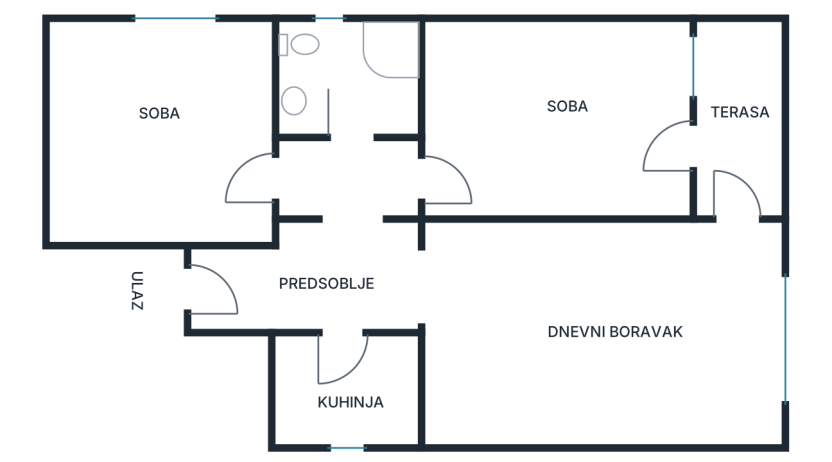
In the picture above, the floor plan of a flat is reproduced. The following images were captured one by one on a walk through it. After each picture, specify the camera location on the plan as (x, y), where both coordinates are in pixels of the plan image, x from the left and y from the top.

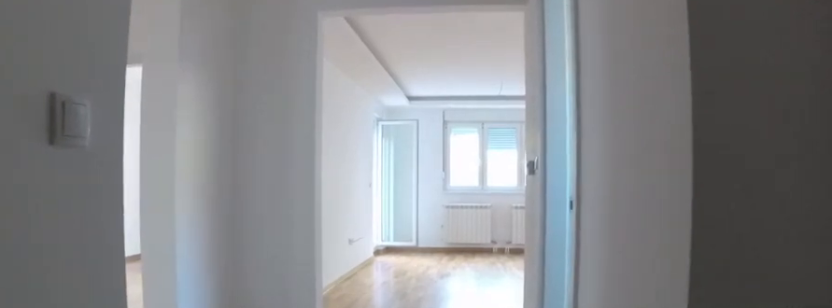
(265, 286)
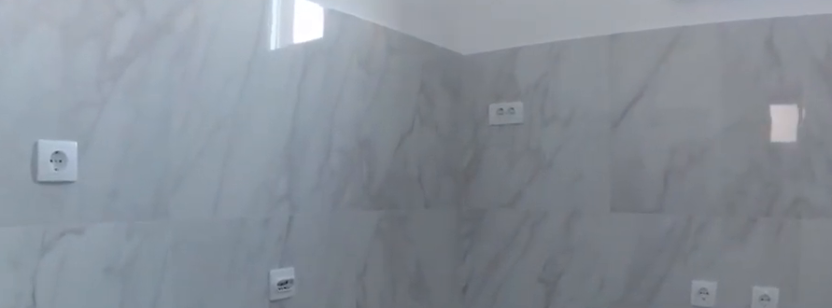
(329, 325)
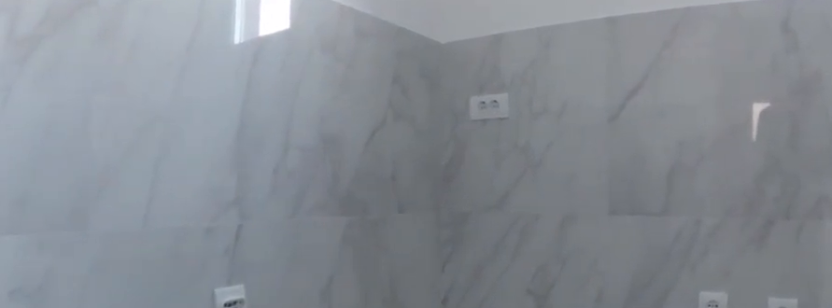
(338, 338)
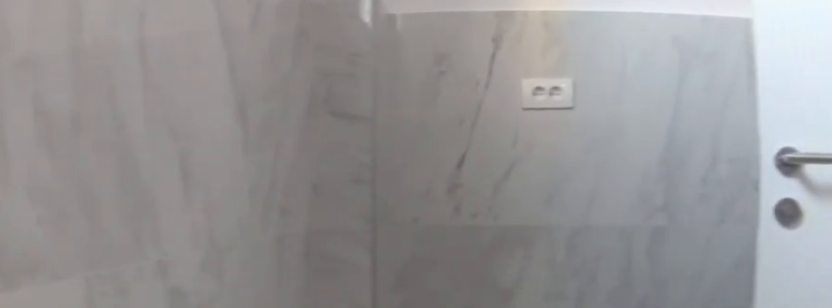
(369, 390)
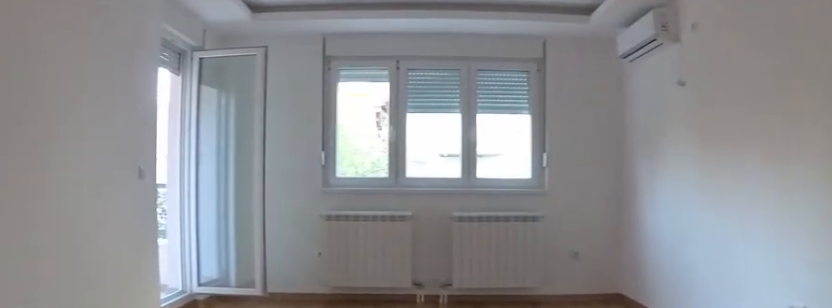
(498, 295)
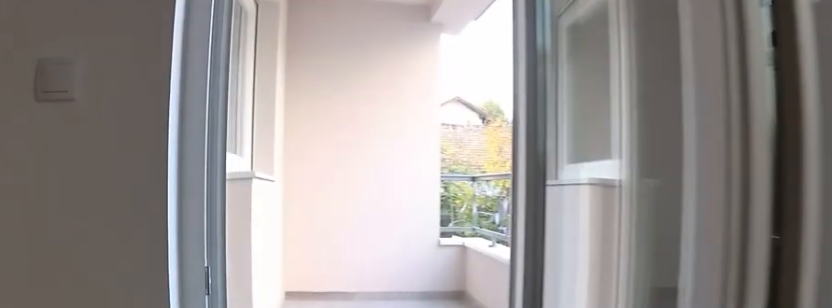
(713, 274)
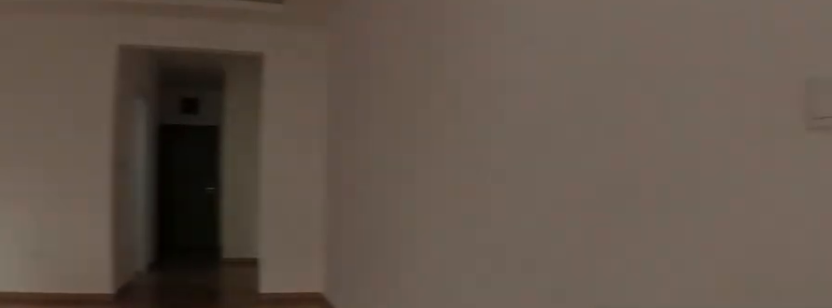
(722, 298)
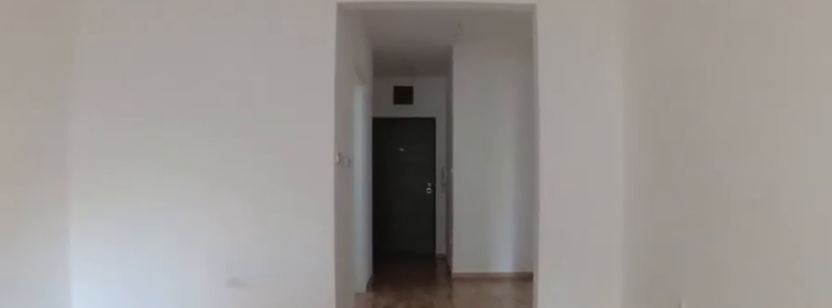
(617, 295)
